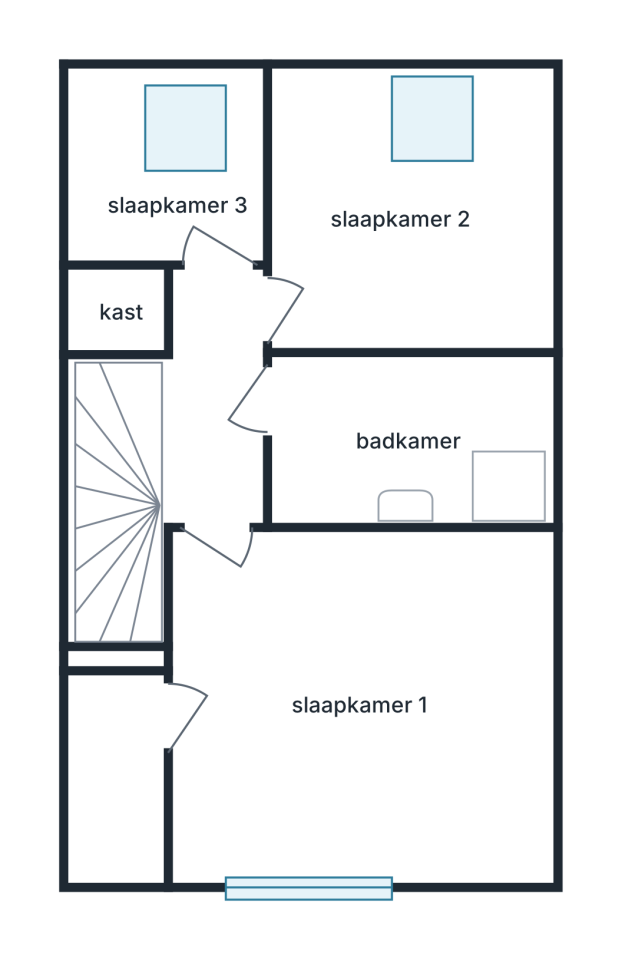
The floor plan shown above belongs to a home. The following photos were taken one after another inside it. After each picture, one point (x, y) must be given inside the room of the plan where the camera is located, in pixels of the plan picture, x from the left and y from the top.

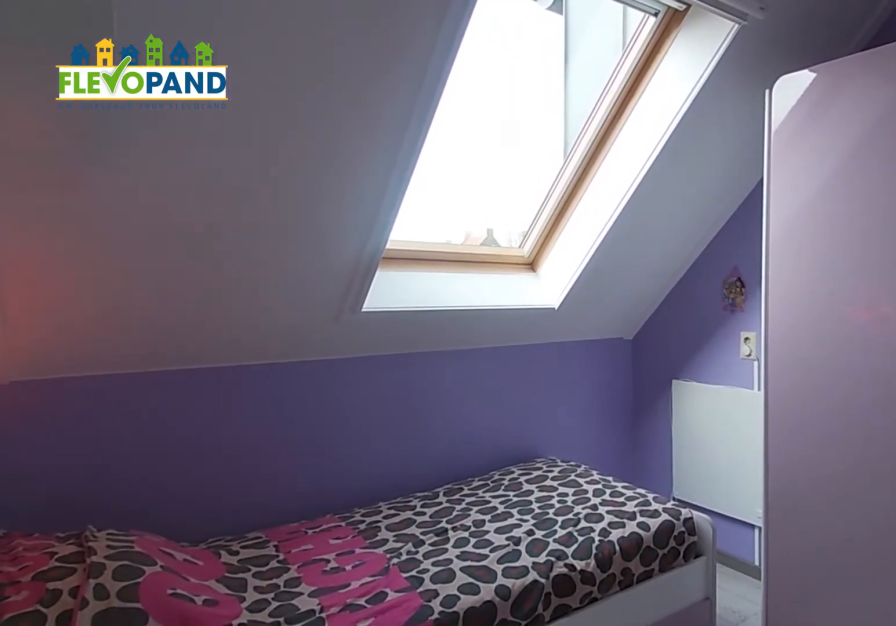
(412, 226)
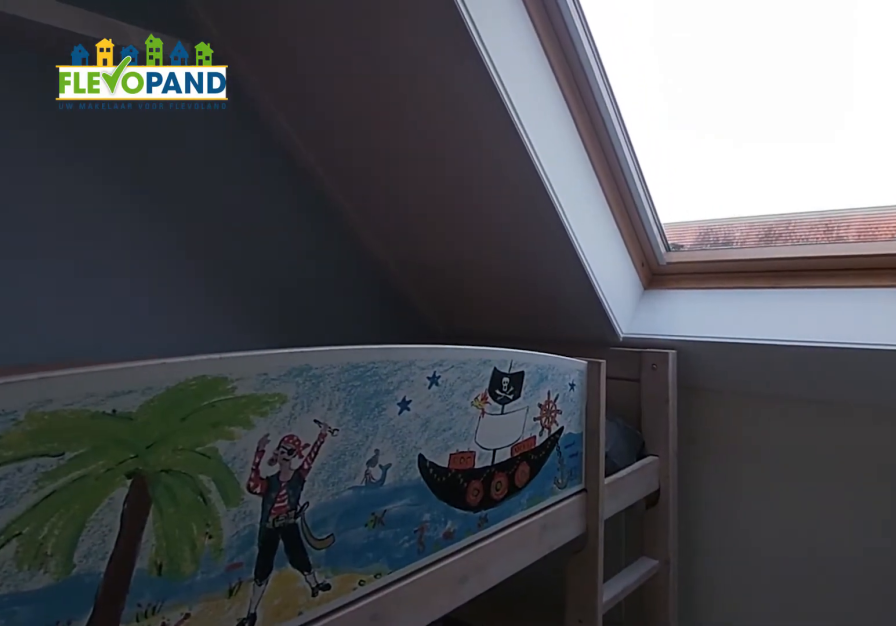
(170, 183)
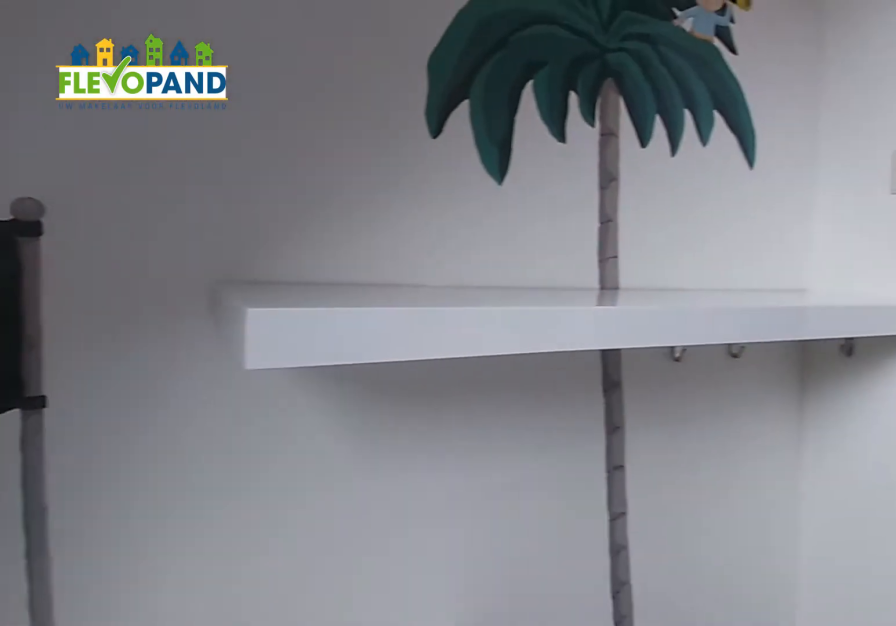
(170, 183)
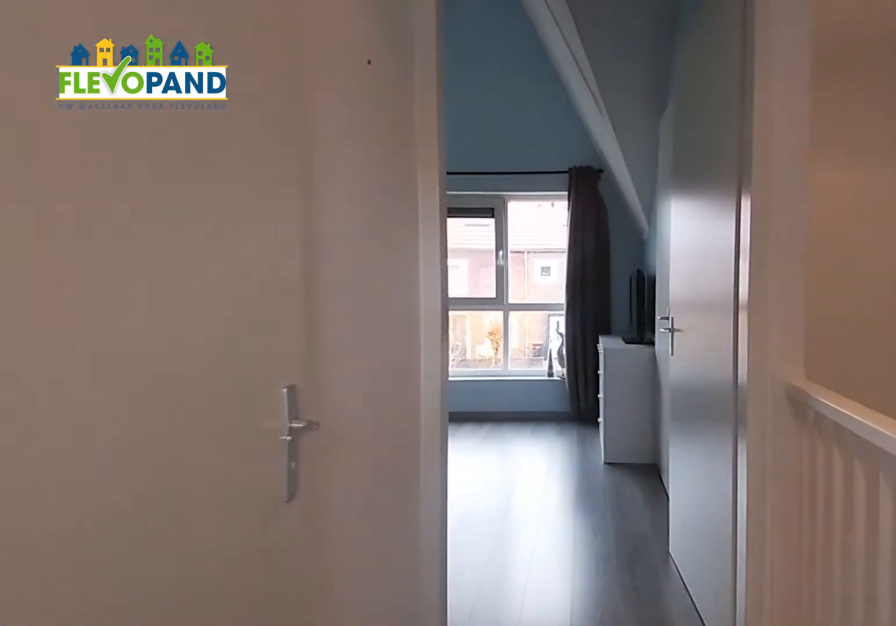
(211, 401)
